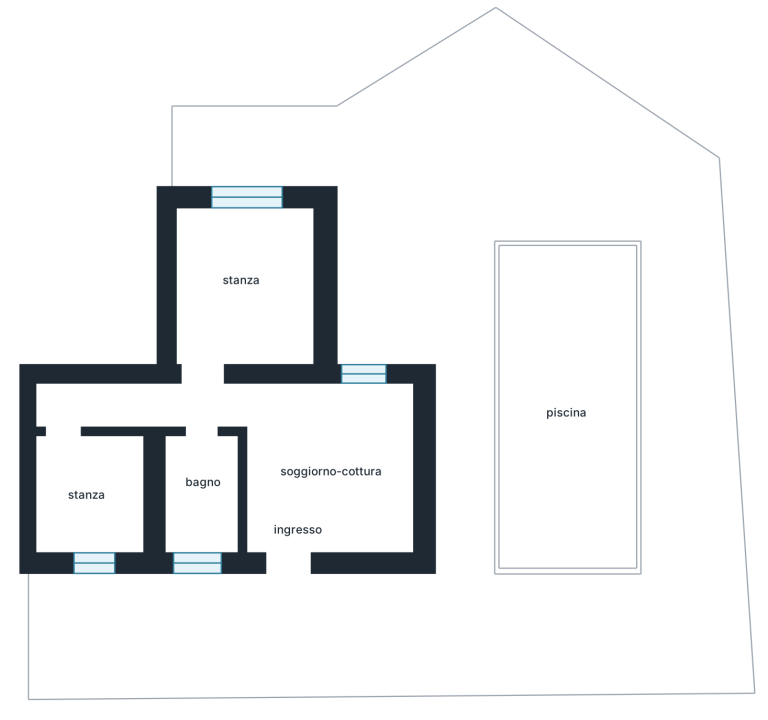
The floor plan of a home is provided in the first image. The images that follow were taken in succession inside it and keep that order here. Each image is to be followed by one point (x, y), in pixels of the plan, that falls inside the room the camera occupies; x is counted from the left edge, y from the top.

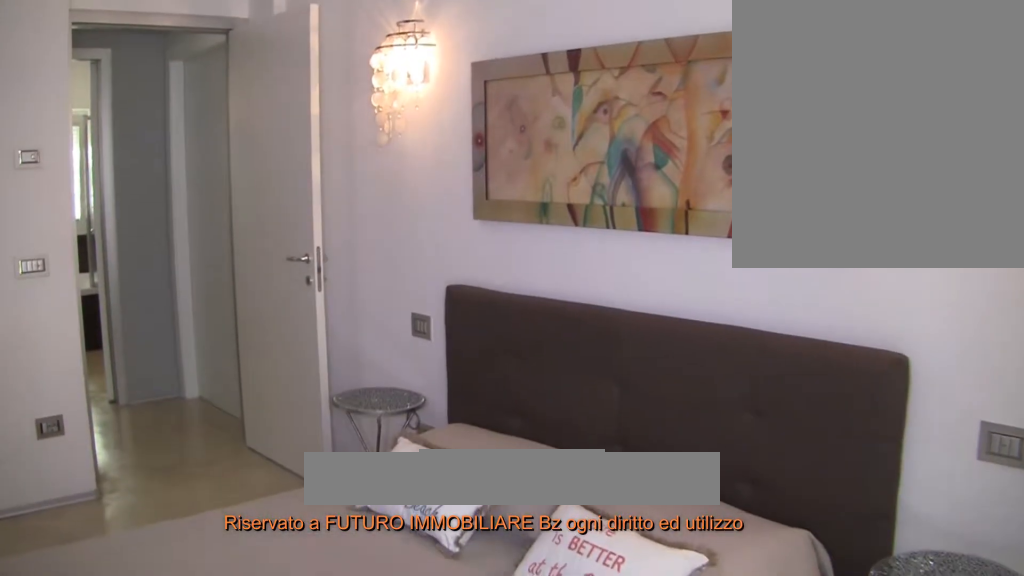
(247, 287)
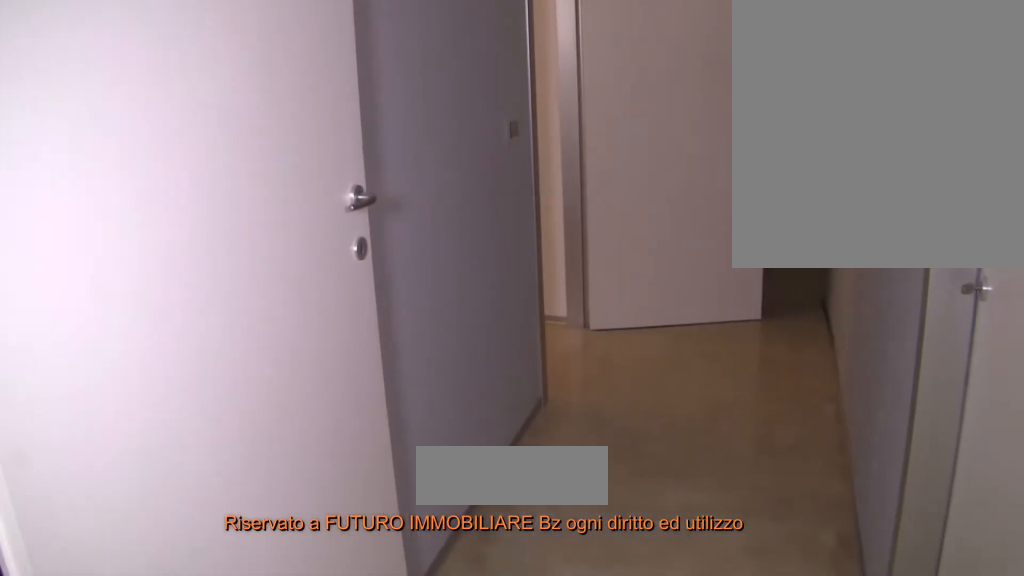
(160, 406)
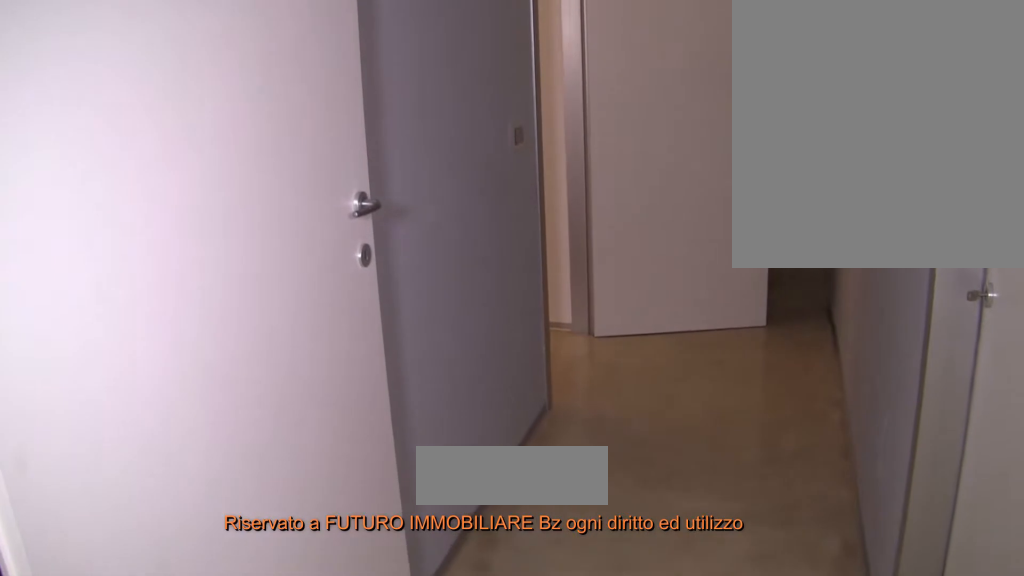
(160, 406)
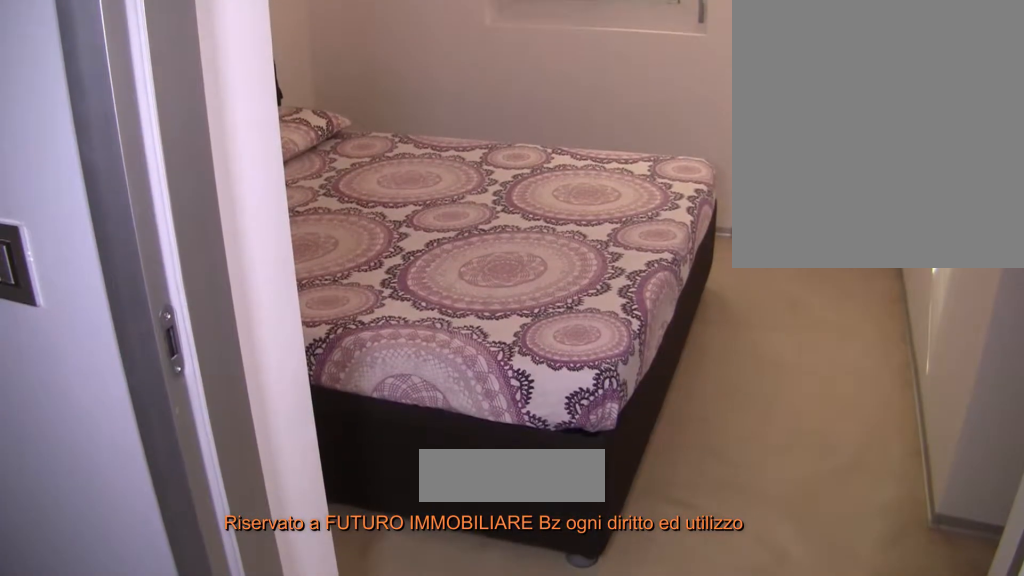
(81, 493)
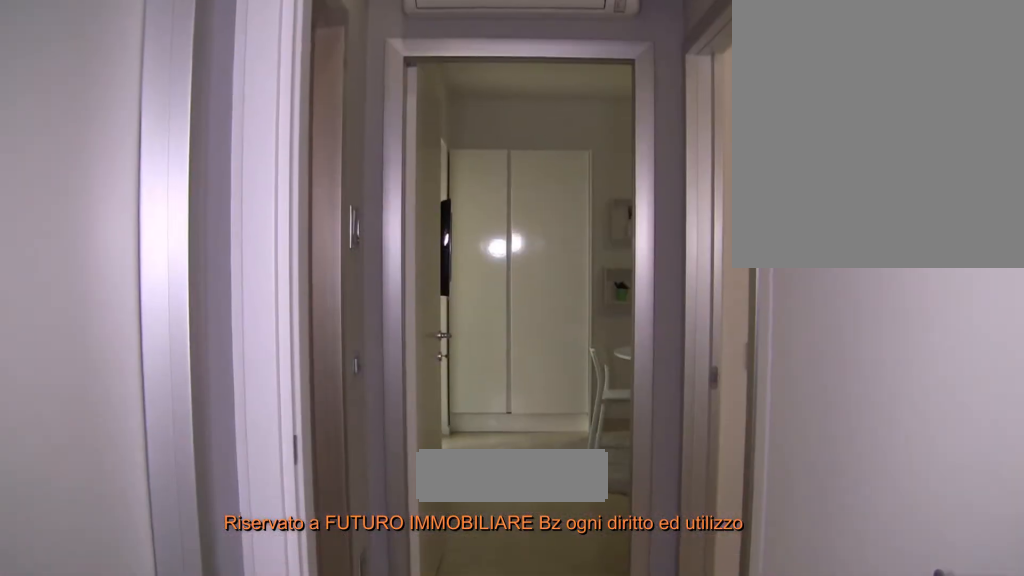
(160, 406)
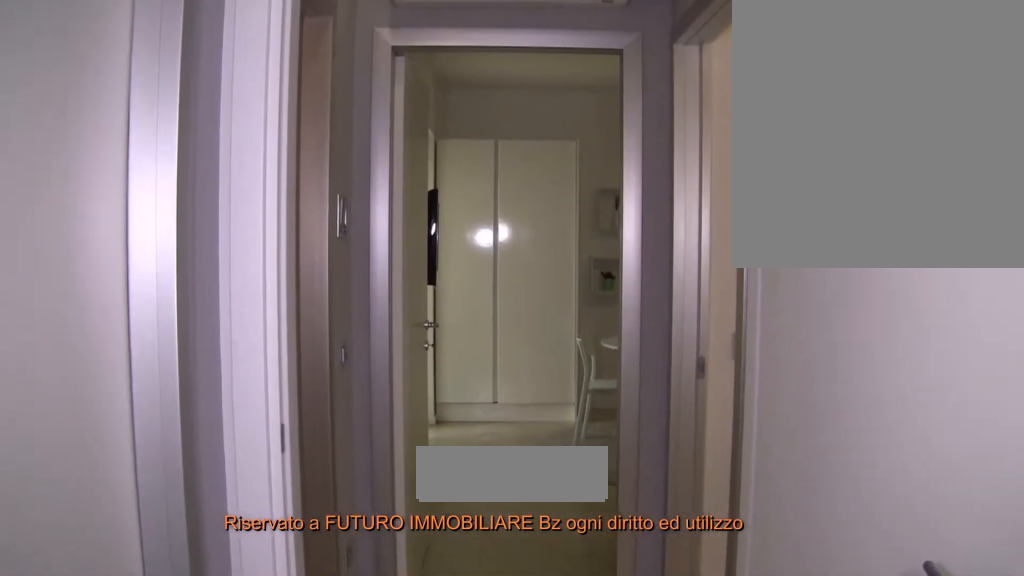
(160, 406)
